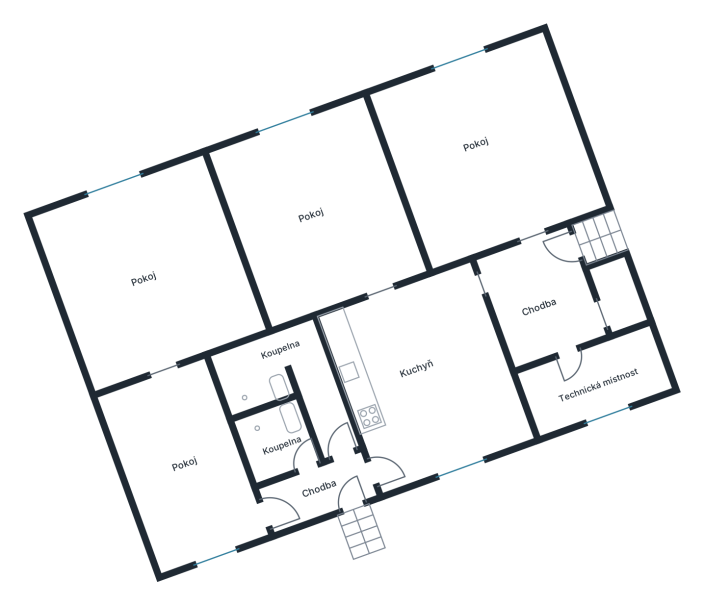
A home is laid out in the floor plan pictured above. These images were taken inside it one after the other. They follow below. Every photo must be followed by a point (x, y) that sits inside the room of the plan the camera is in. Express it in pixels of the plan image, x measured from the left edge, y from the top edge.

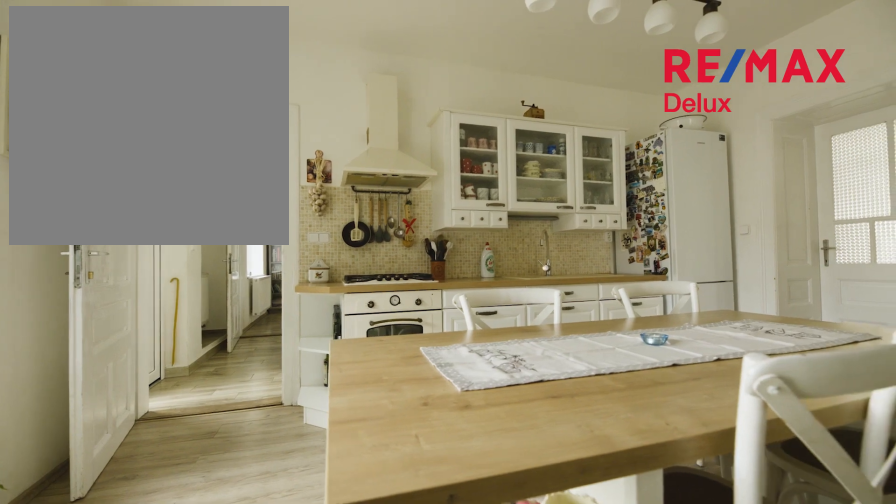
(435, 377)
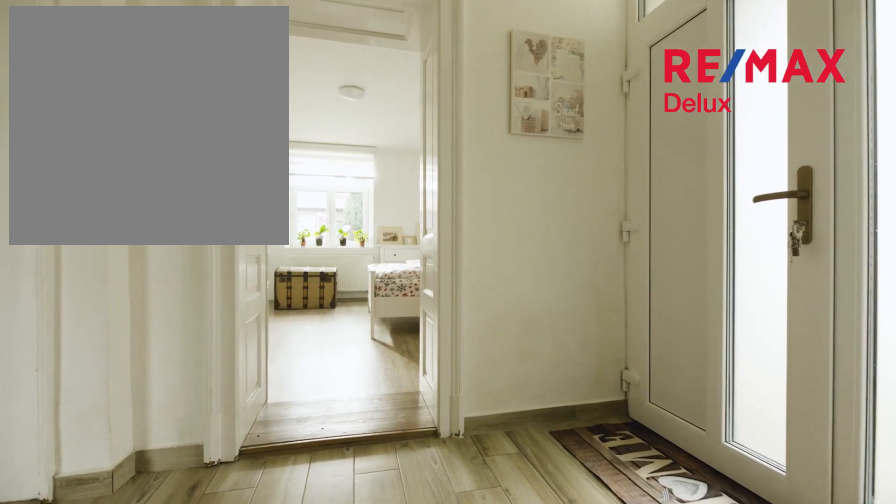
(541, 297)
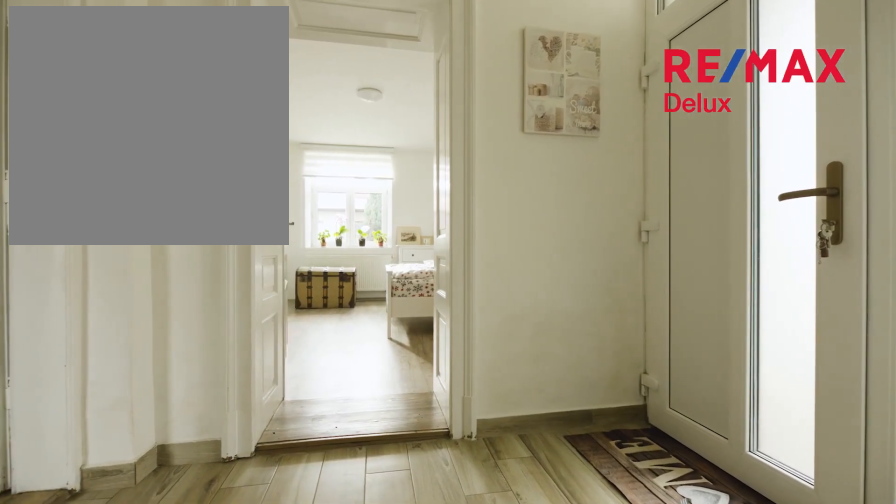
(541, 297)
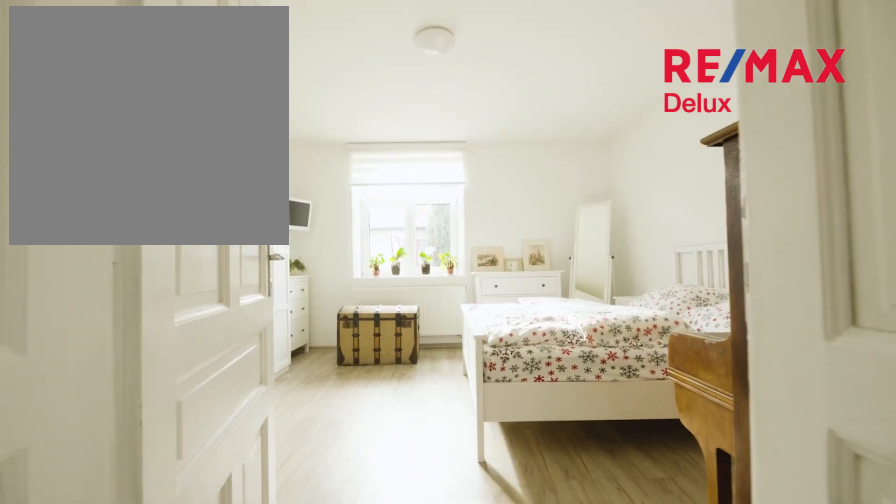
(487, 150)
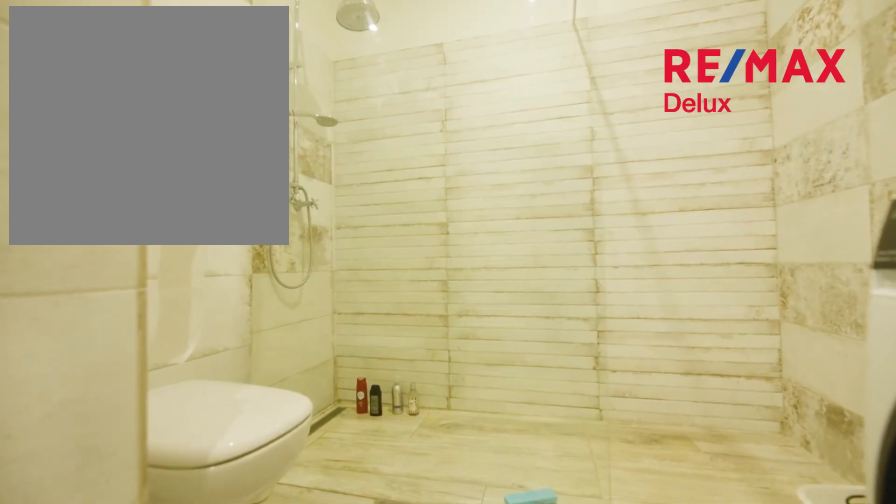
(305, 397)
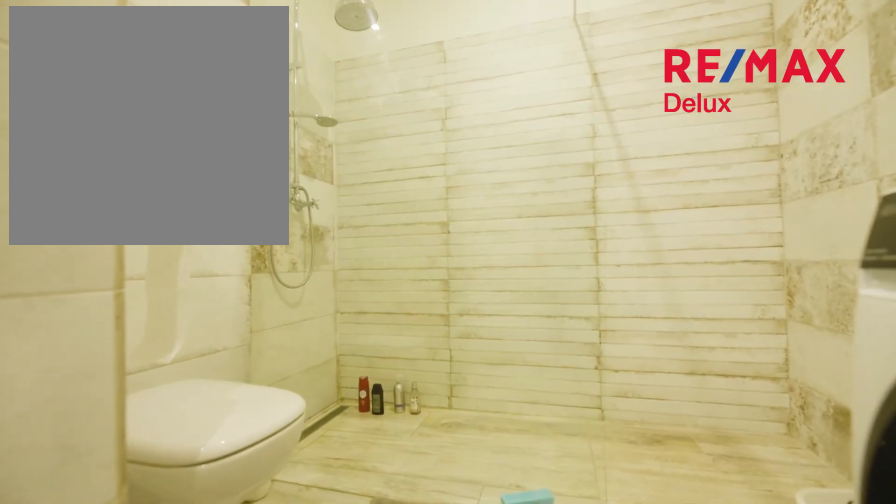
(305, 397)
